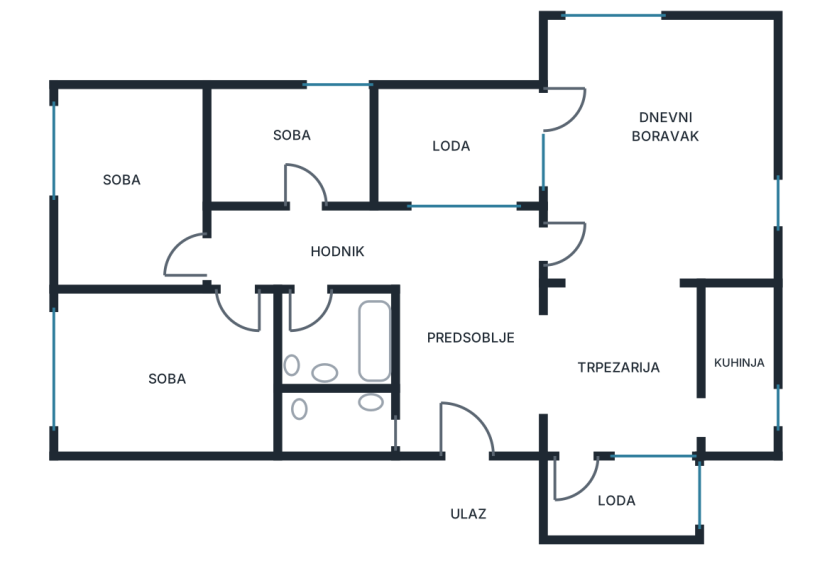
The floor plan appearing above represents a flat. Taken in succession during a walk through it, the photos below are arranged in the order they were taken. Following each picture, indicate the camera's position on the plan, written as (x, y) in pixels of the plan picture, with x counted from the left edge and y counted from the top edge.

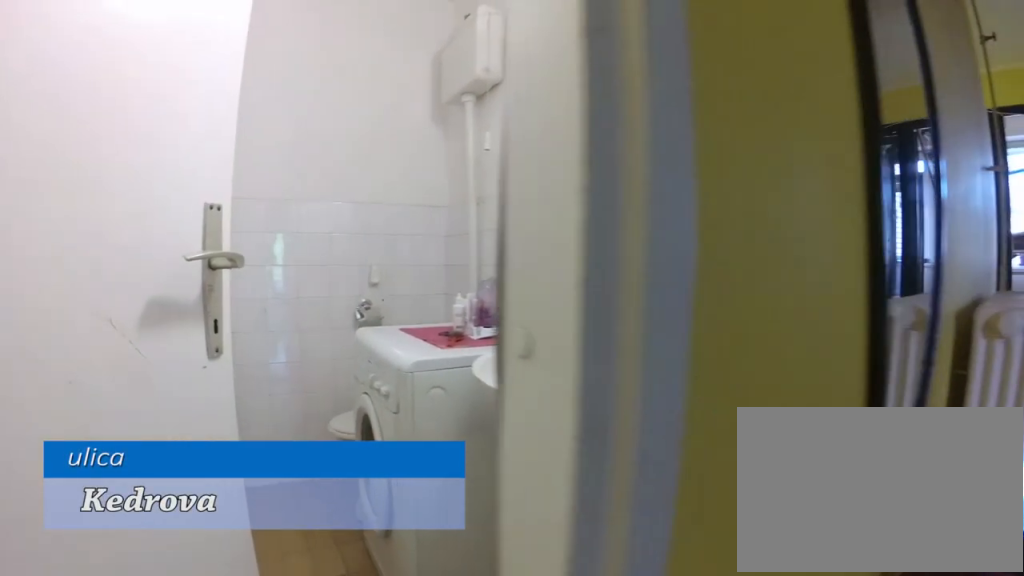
(427, 442)
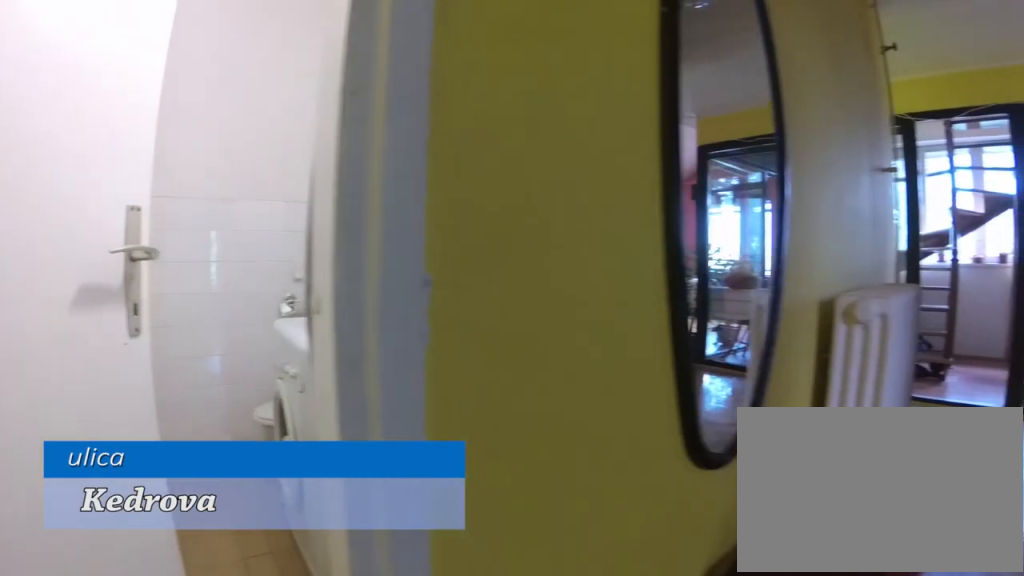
(434, 443)
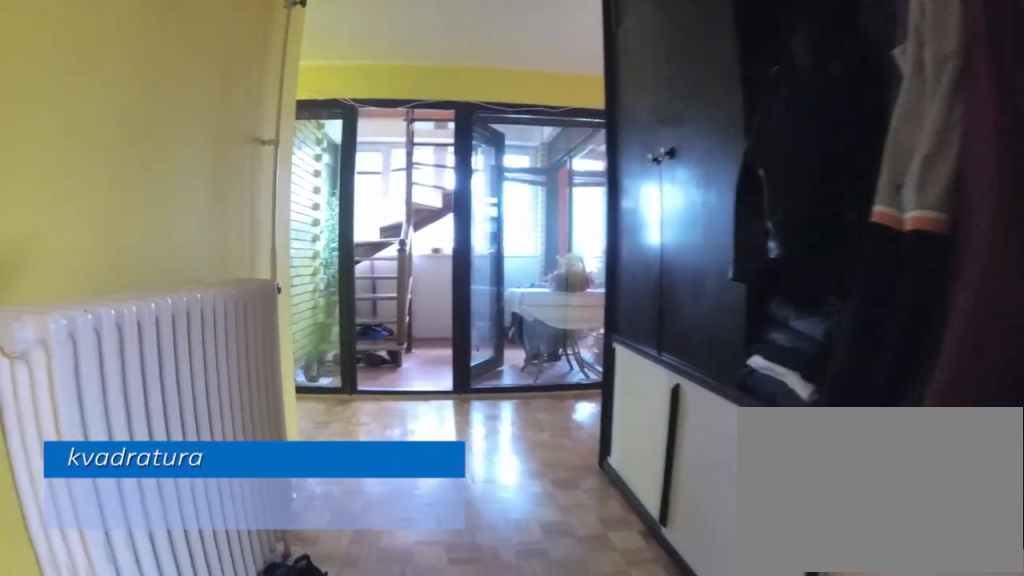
(464, 423)
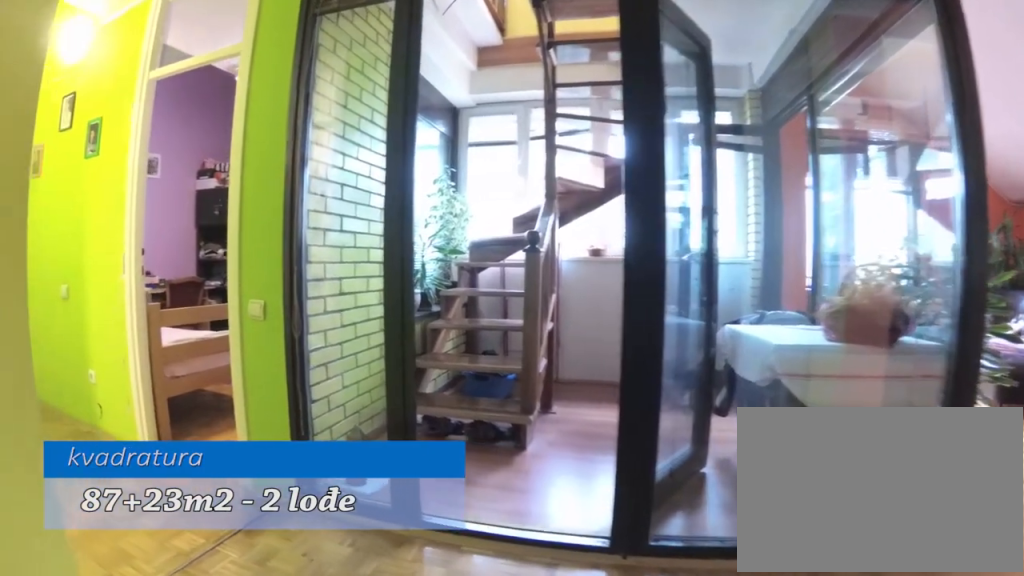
(468, 318)
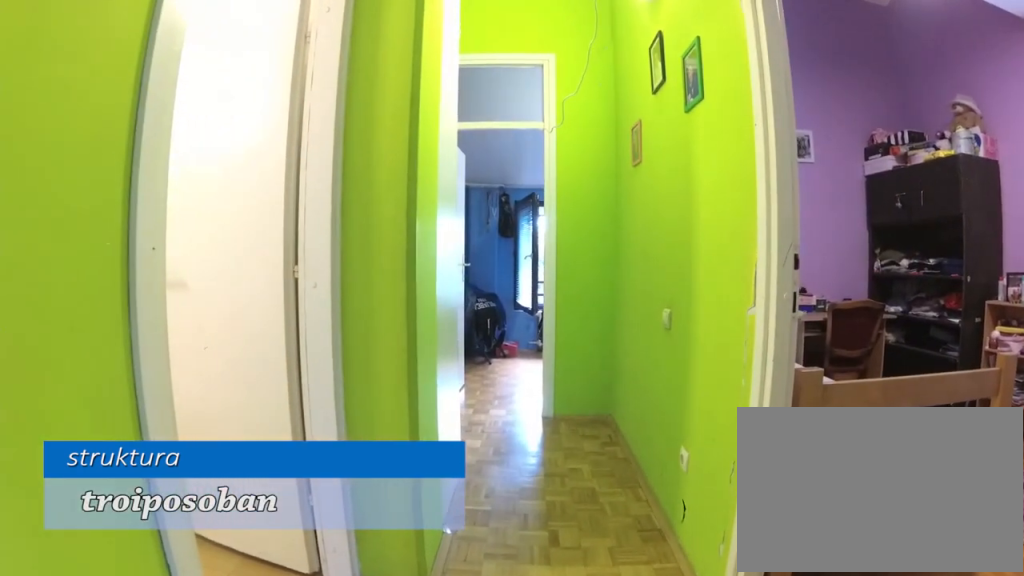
(386, 251)
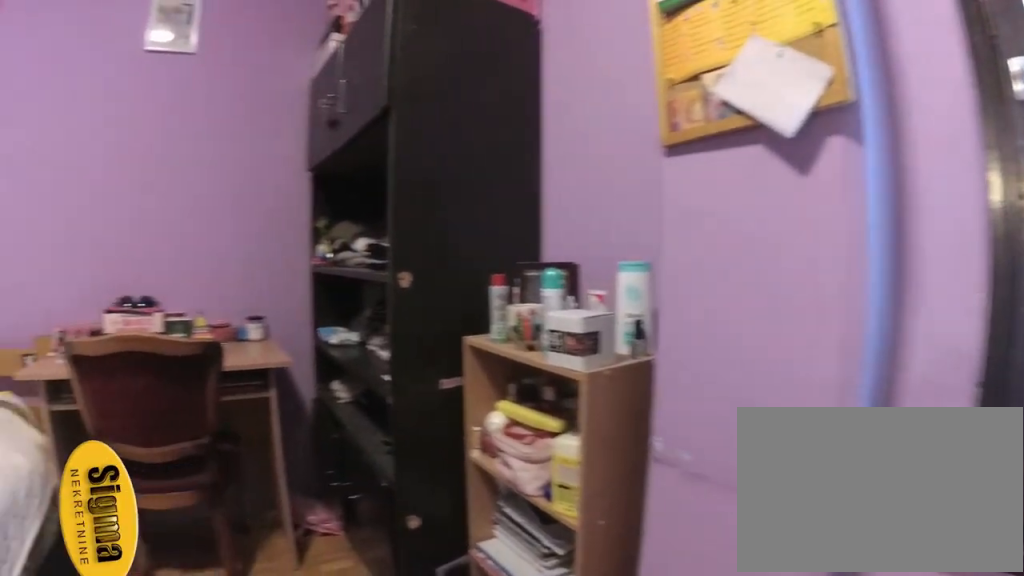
(316, 140)
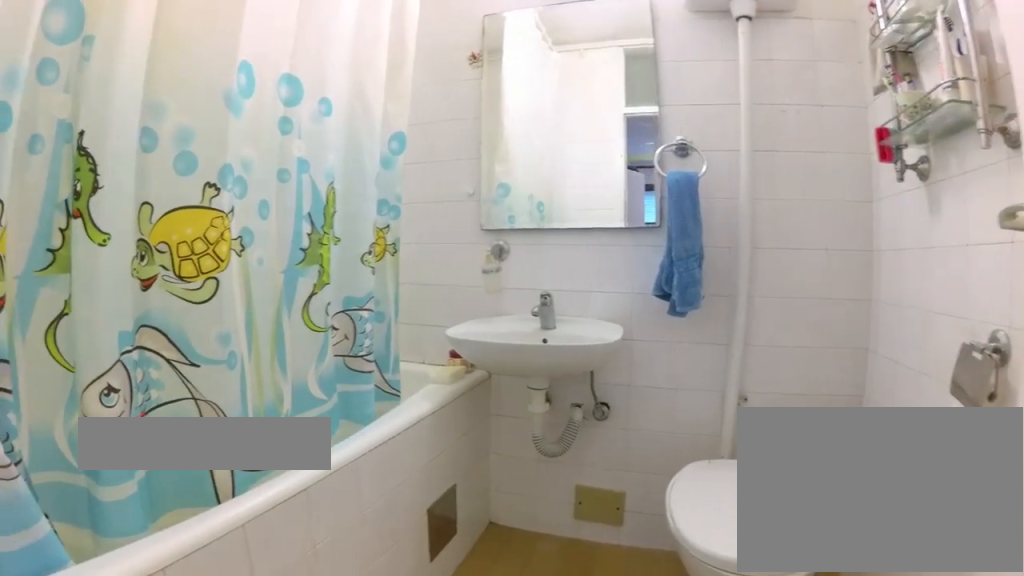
(317, 286)
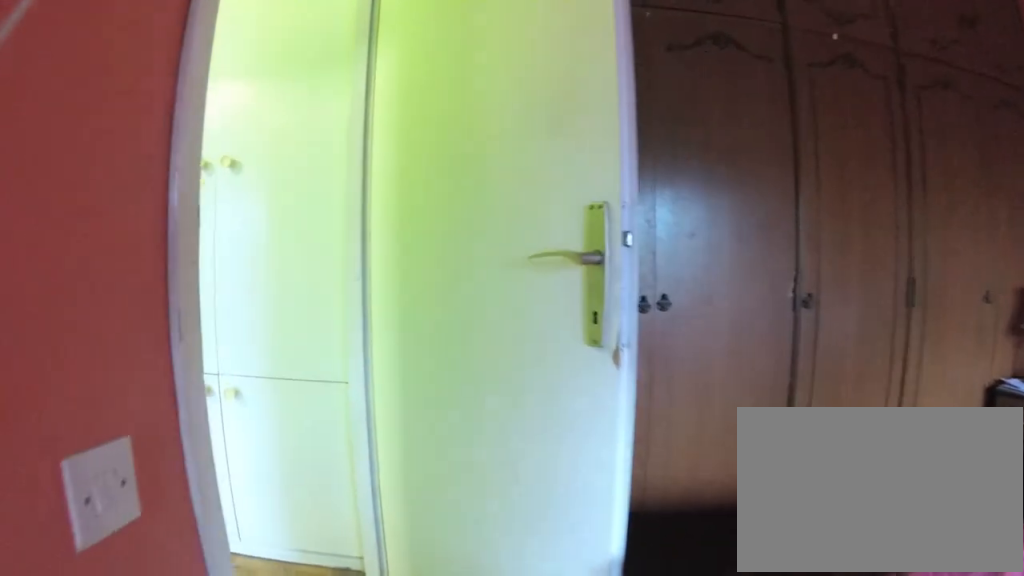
(166, 342)
